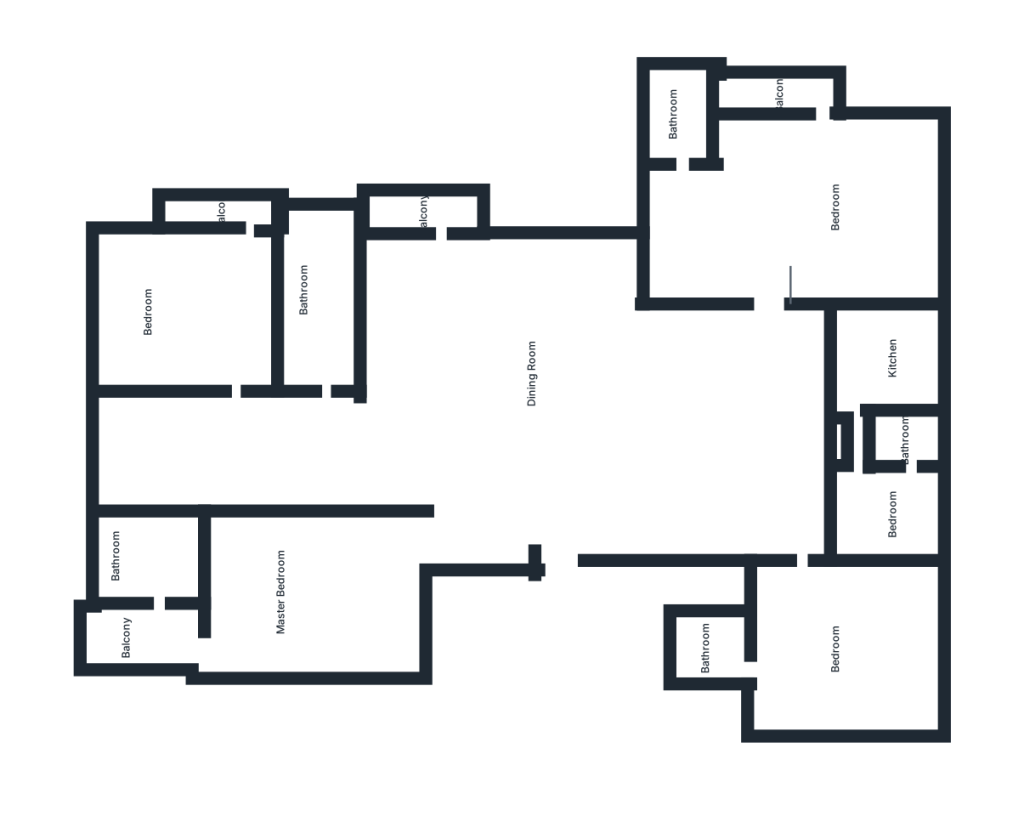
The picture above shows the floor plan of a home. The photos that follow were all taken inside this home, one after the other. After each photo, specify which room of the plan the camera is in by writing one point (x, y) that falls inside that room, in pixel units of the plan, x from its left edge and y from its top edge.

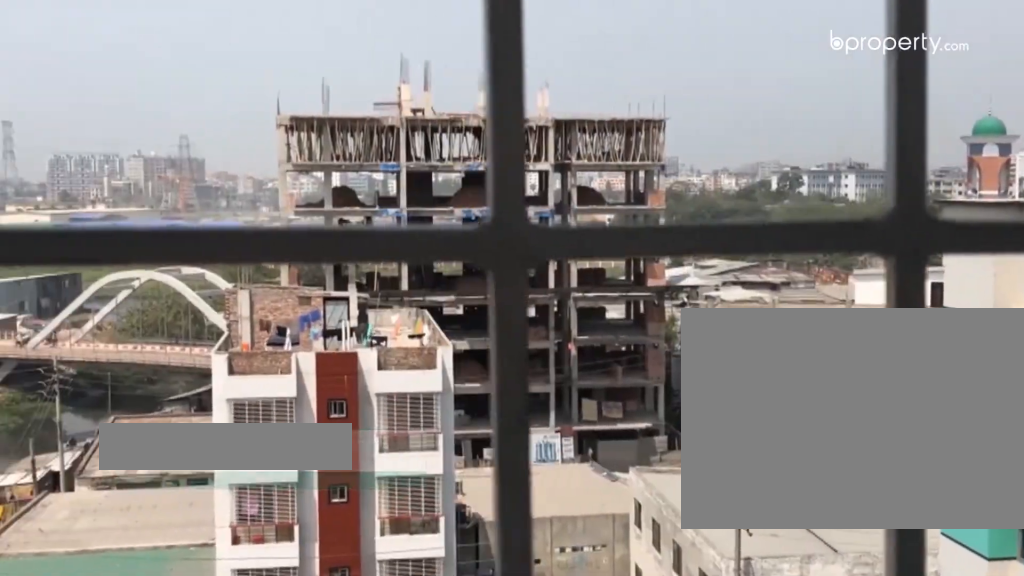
(782, 95)
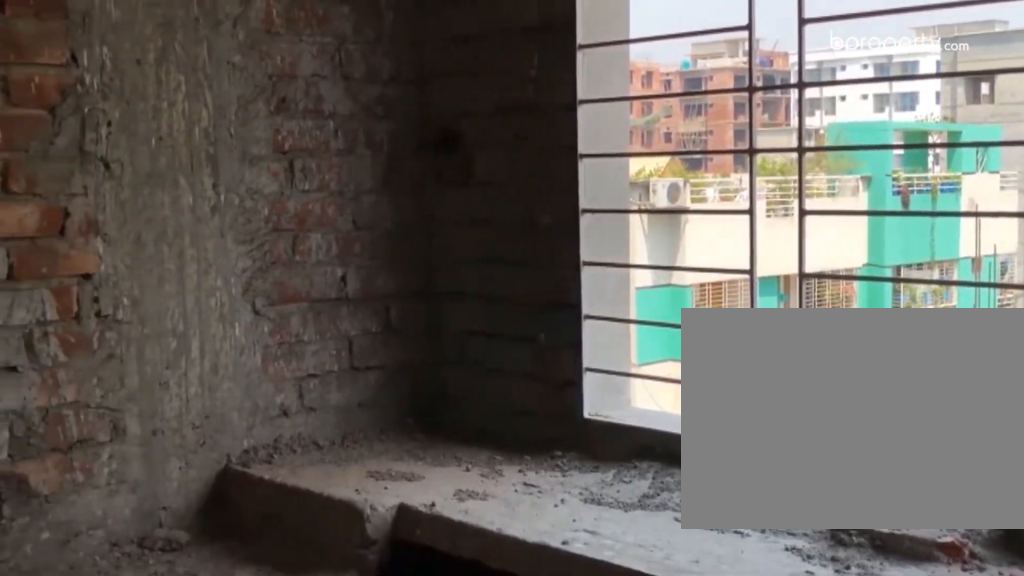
(902, 355)
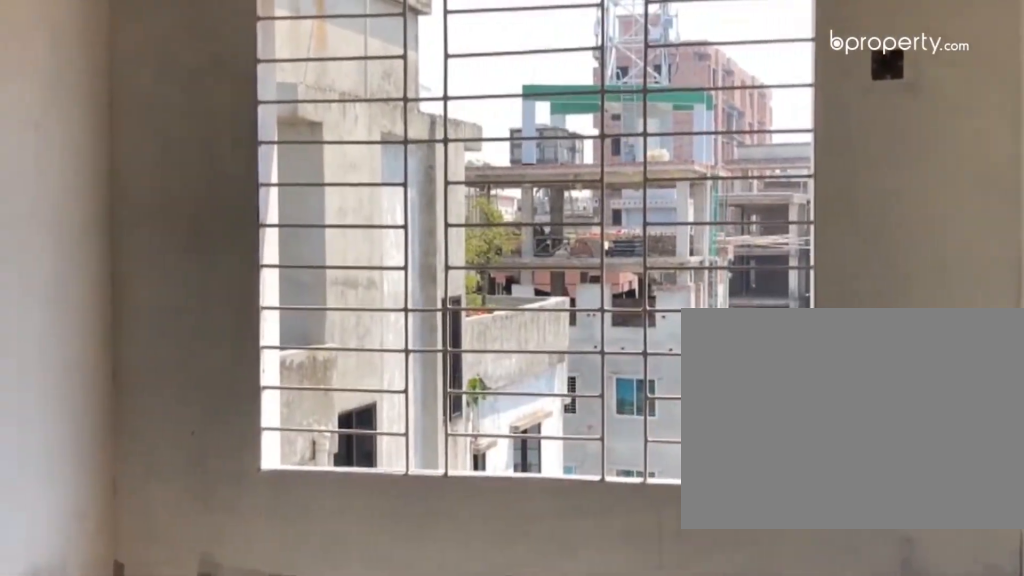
(838, 663)
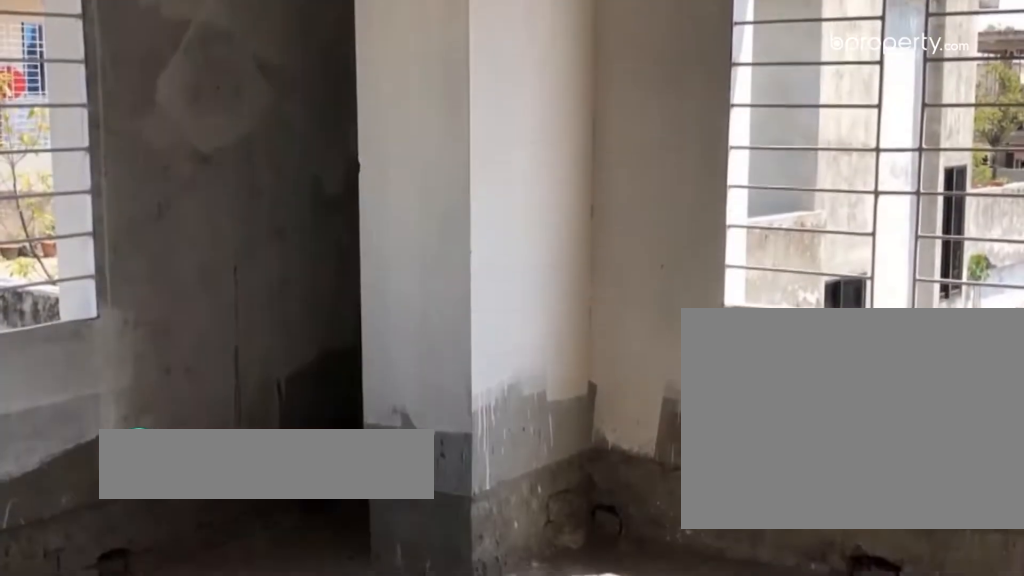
(837, 661)
